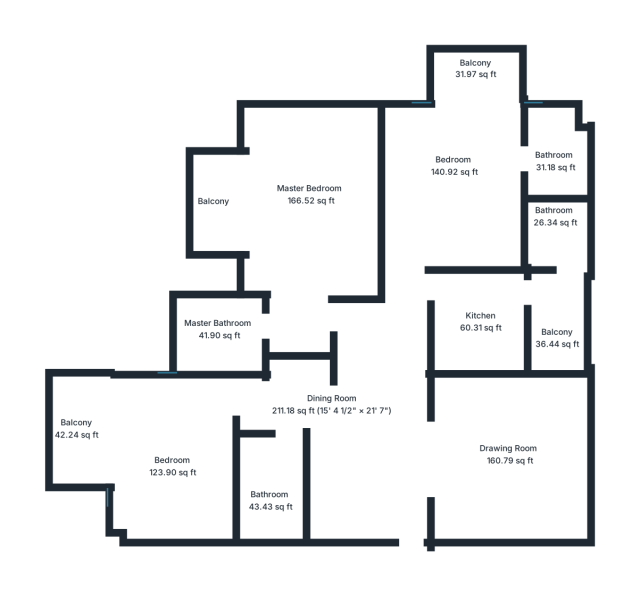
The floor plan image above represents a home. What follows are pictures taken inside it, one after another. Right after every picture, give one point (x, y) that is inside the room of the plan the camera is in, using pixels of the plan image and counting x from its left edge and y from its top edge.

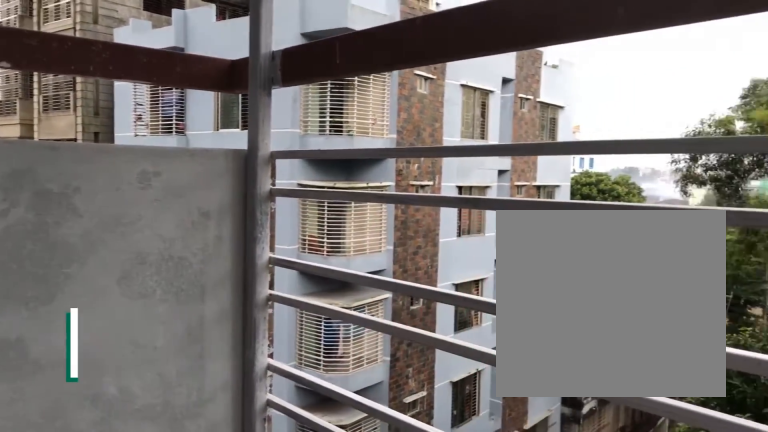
(78, 425)
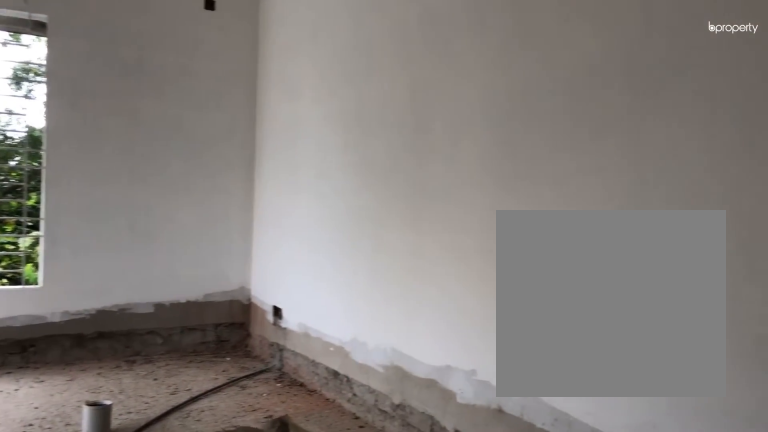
(312, 196)
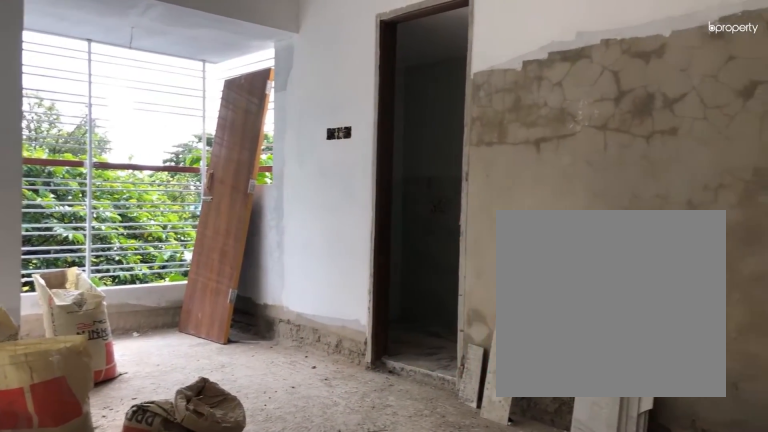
(454, 166)
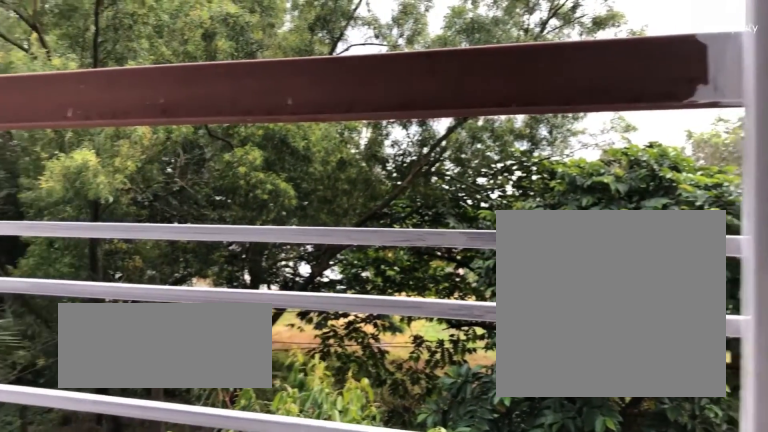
(478, 75)
